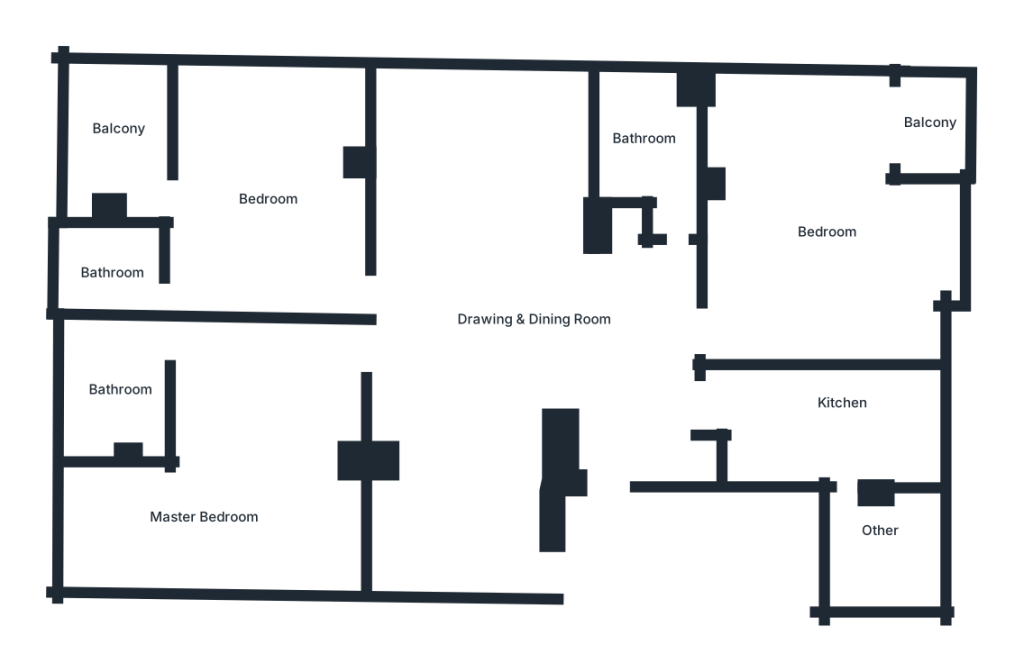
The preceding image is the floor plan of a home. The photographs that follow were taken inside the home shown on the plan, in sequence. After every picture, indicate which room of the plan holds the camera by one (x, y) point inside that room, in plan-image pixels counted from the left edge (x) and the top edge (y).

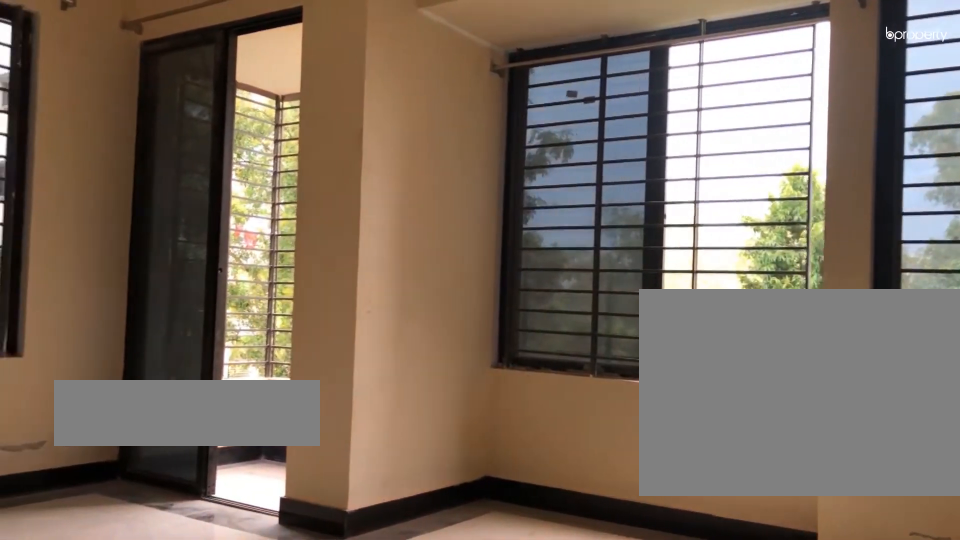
(812, 226)
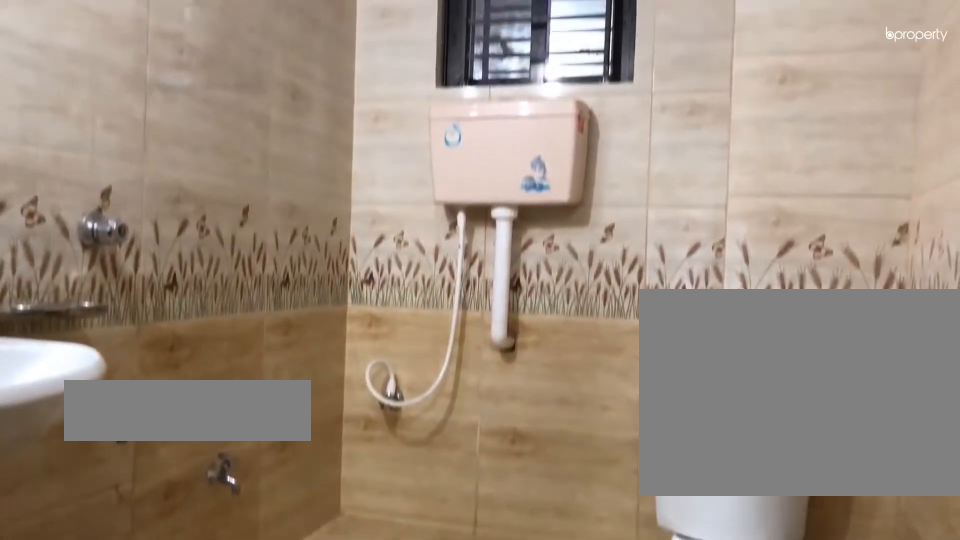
(658, 135)
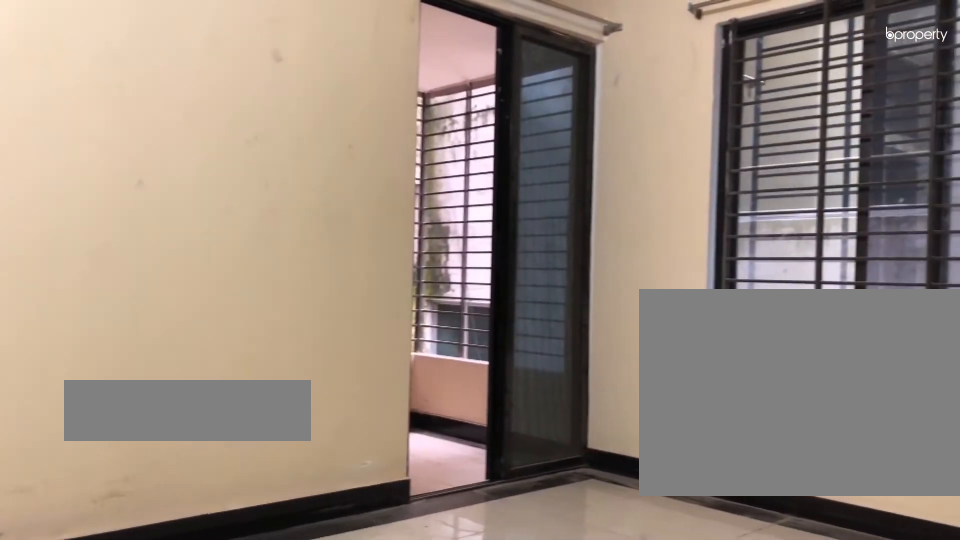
(281, 210)
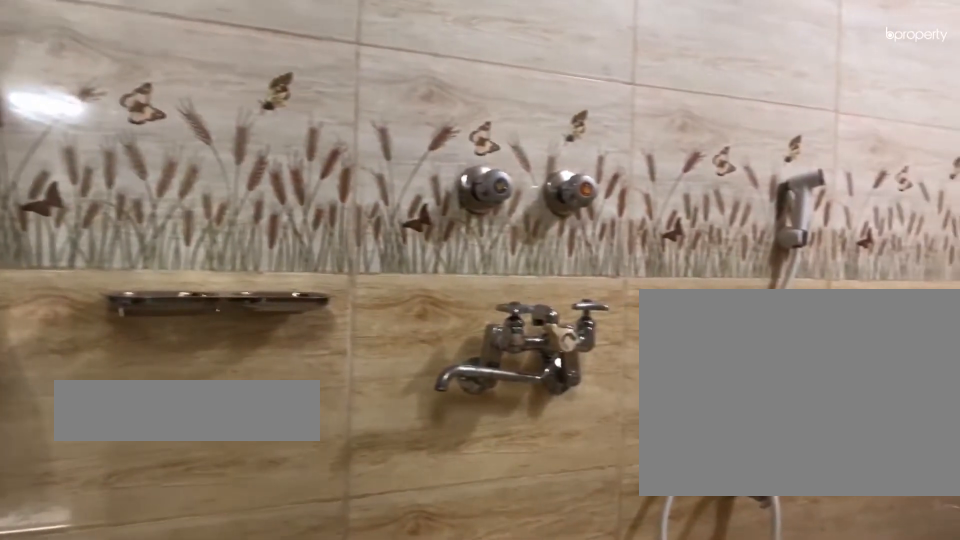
(111, 264)
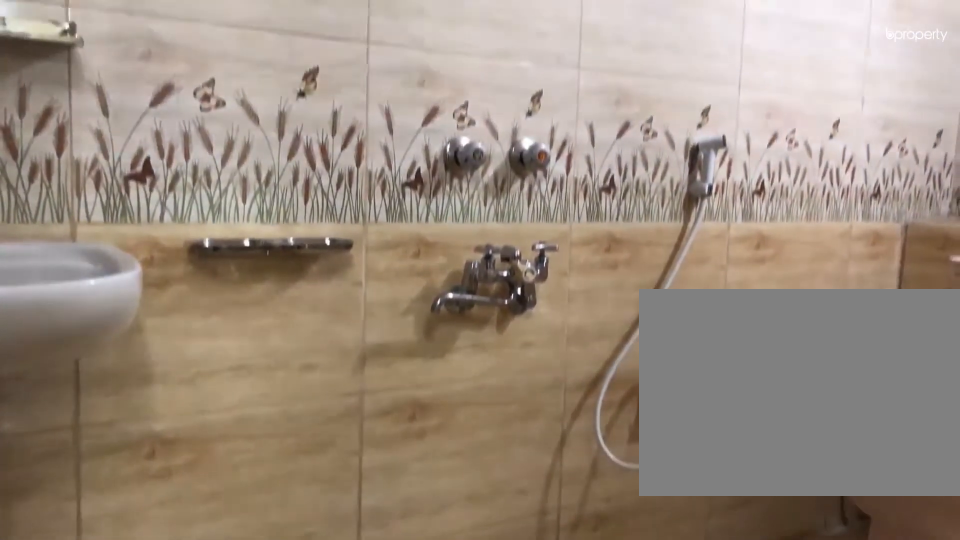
(111, 264)
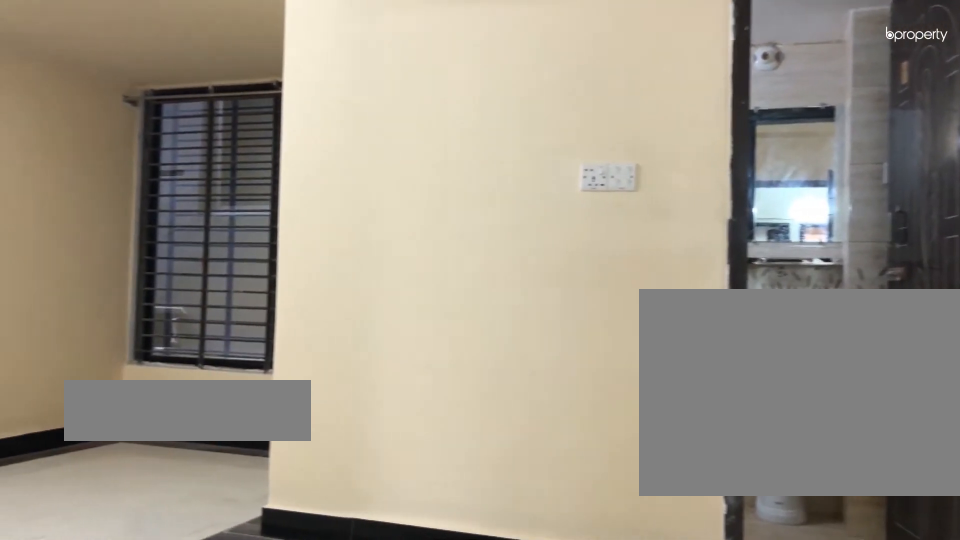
(240, 454)
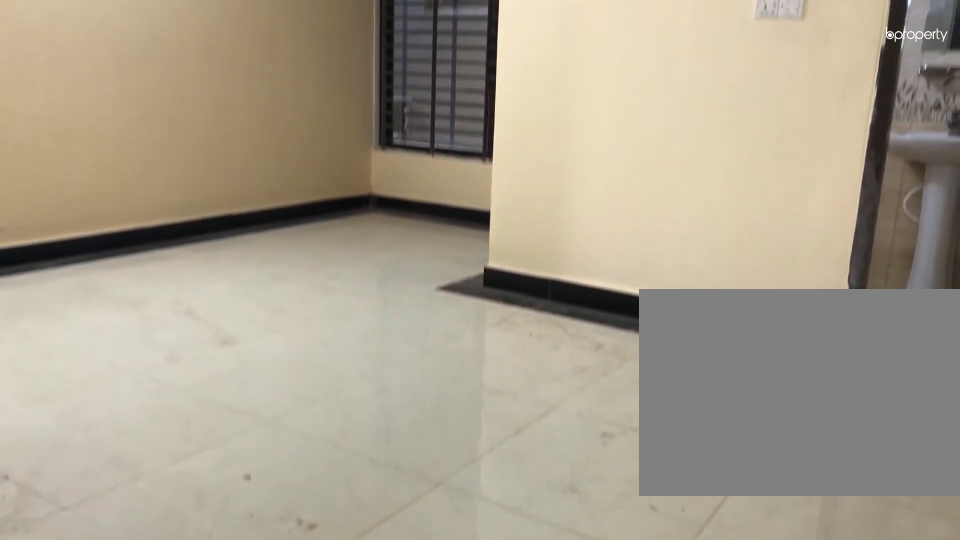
(239, 454)
